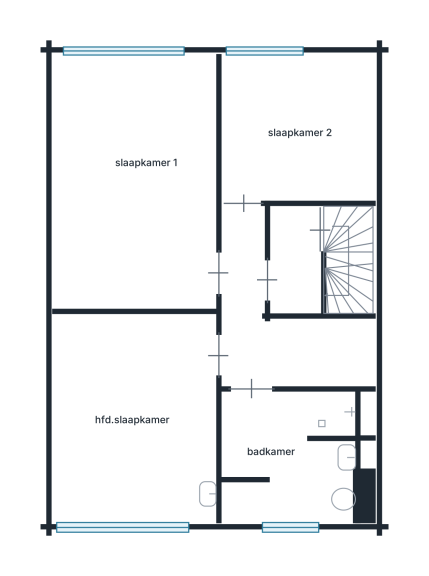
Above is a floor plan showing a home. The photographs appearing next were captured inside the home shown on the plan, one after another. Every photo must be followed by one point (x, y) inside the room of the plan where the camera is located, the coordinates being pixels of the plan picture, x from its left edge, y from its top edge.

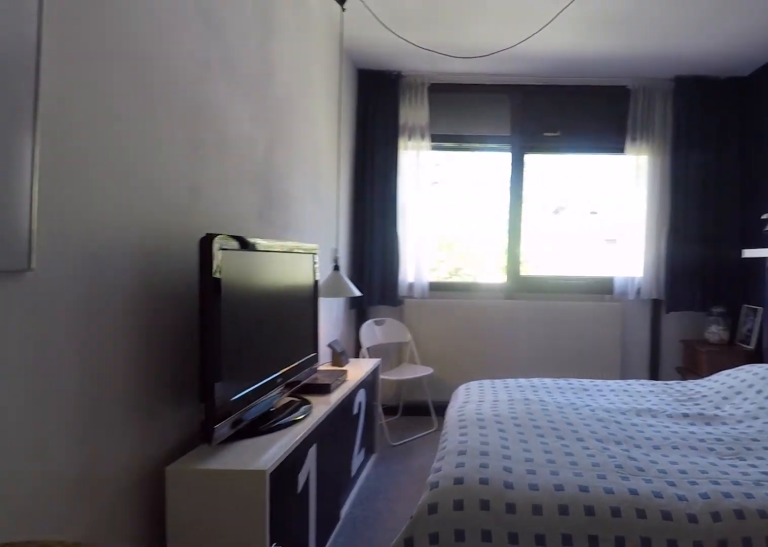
(135, 183)
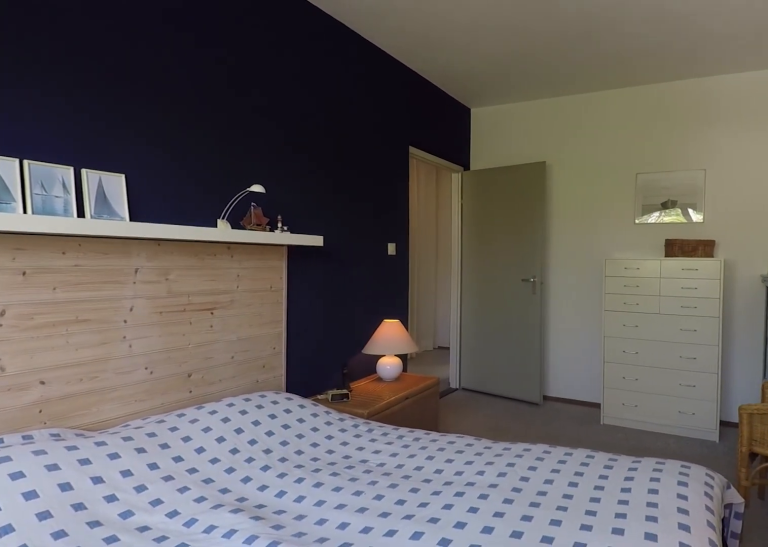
(135, 183)
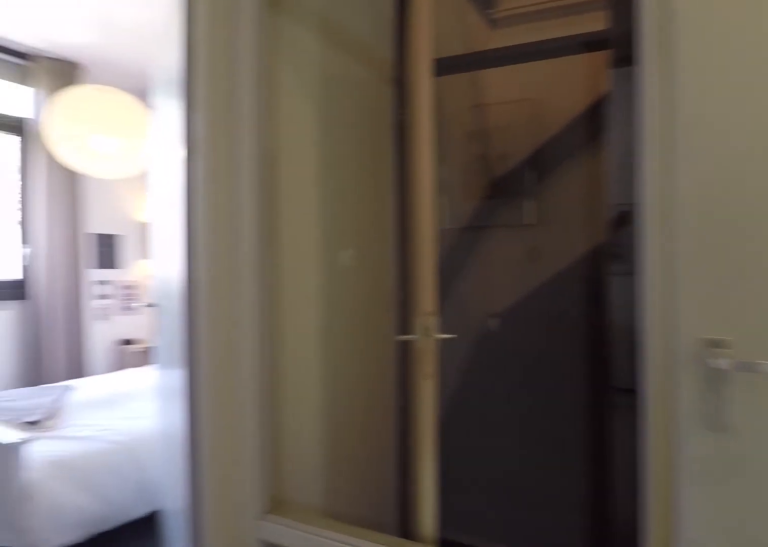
(280, 324)
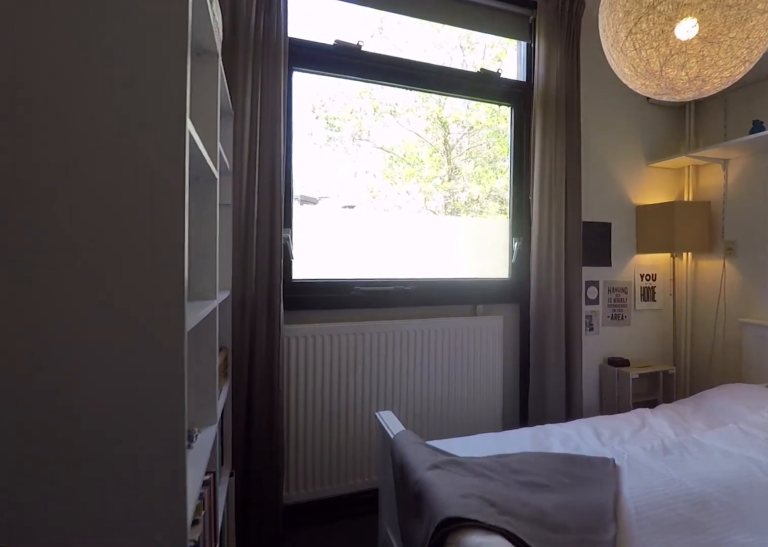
(297, 128)
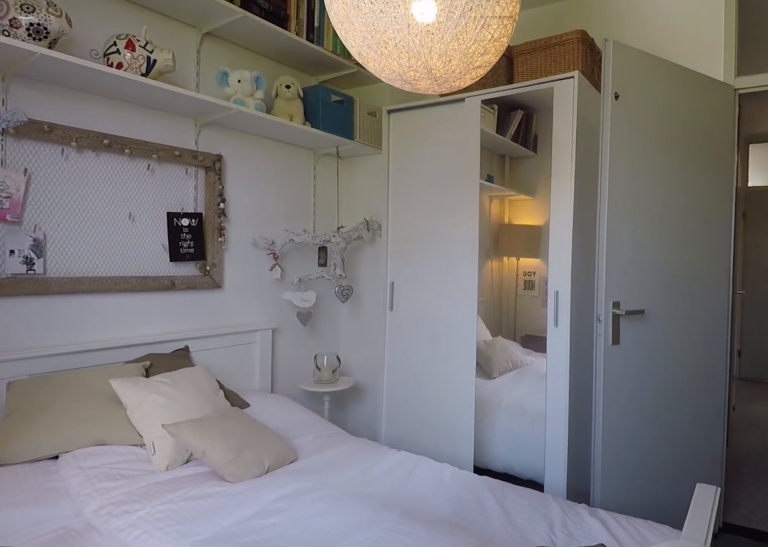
(297, 128)
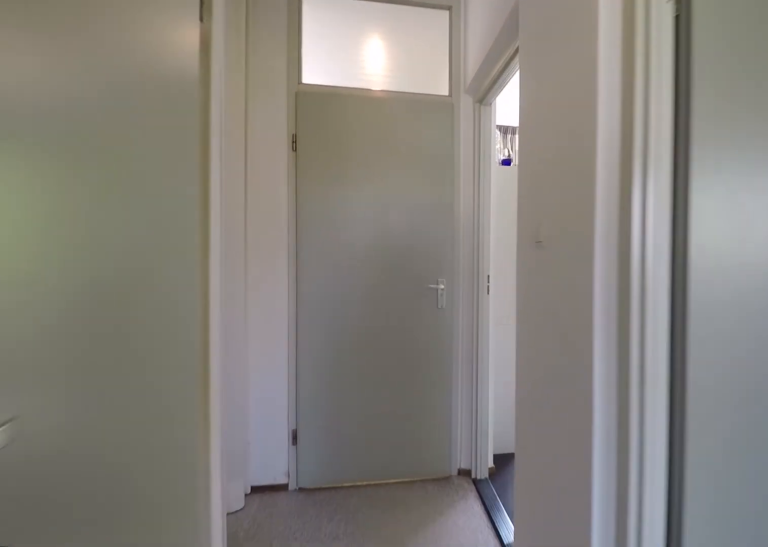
(280, 324)
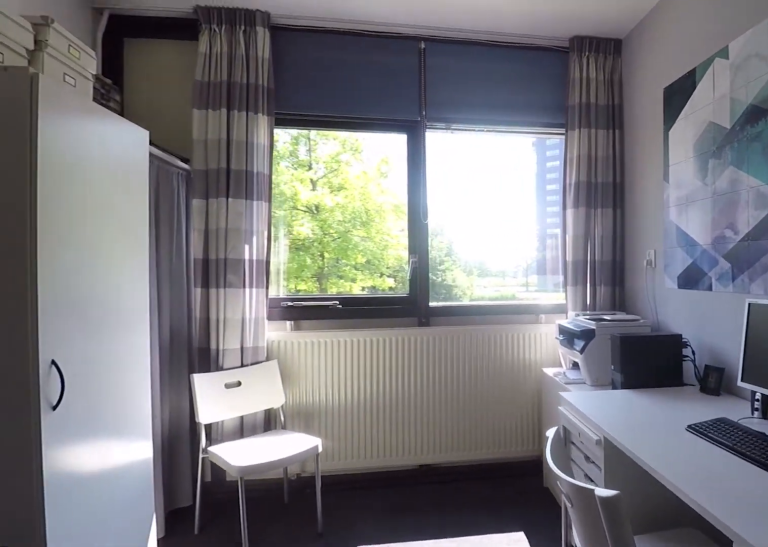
(136, 419)
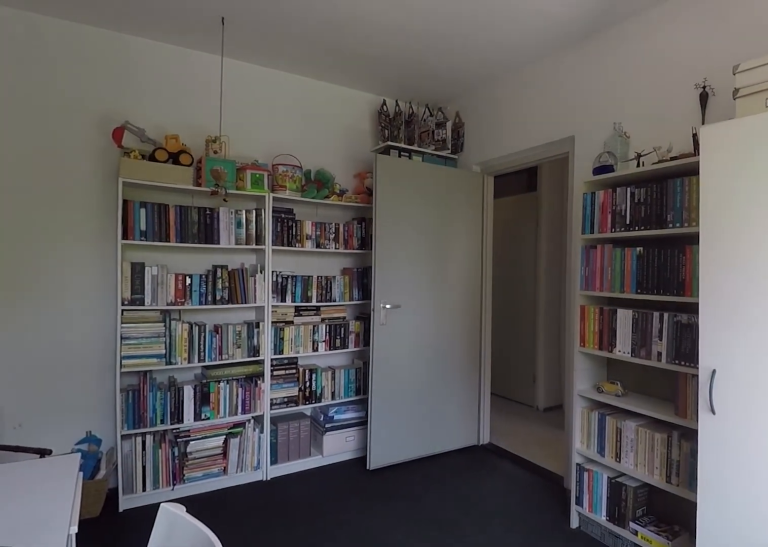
(207, 494)
